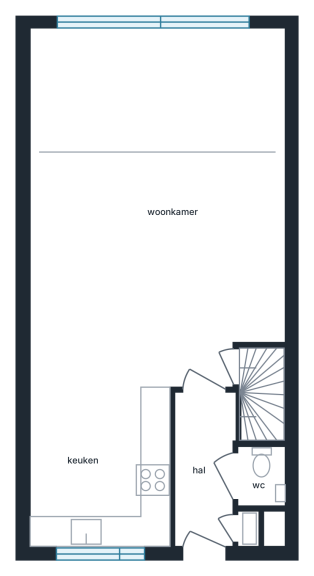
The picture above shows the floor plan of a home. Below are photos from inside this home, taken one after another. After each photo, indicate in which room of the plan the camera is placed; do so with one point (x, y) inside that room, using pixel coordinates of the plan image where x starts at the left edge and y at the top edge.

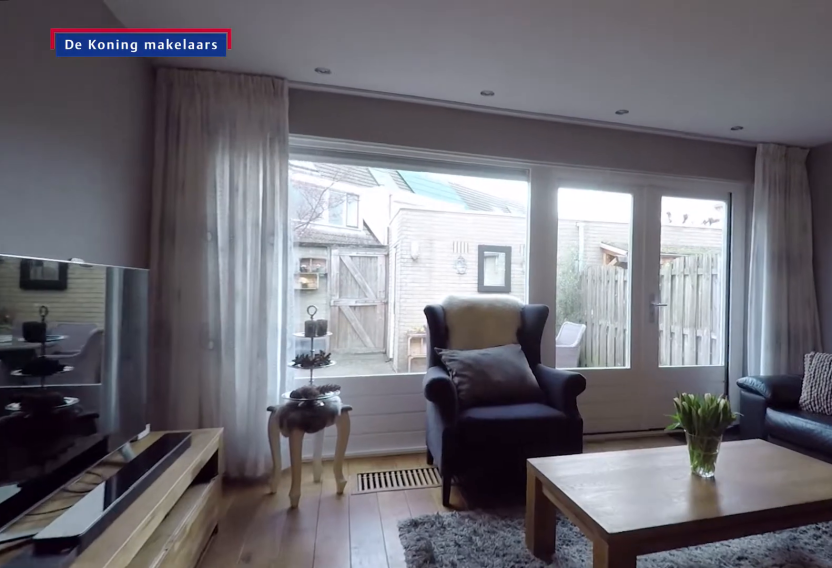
(260, 154)
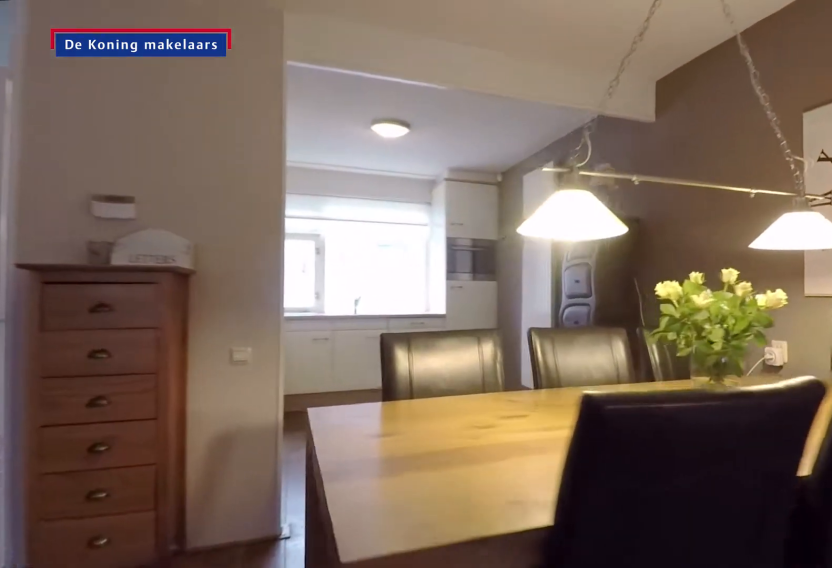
(34, 305)
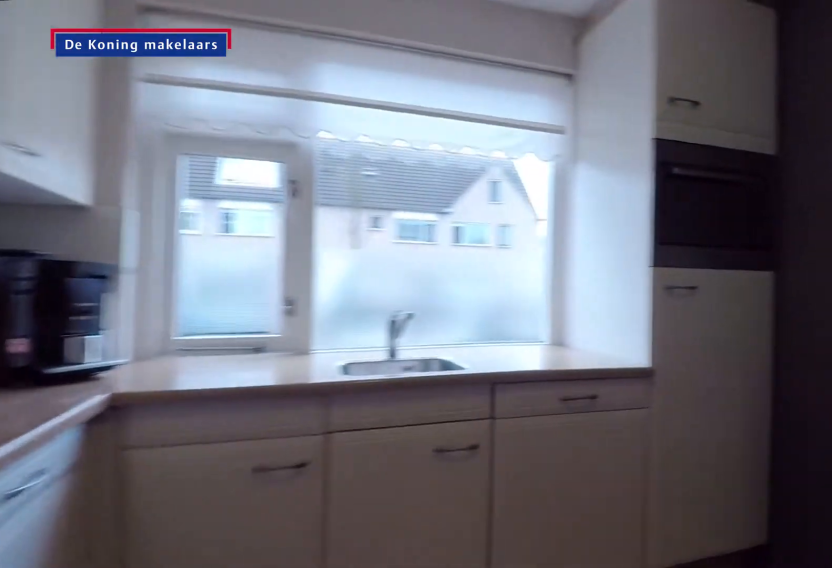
(100, 467)
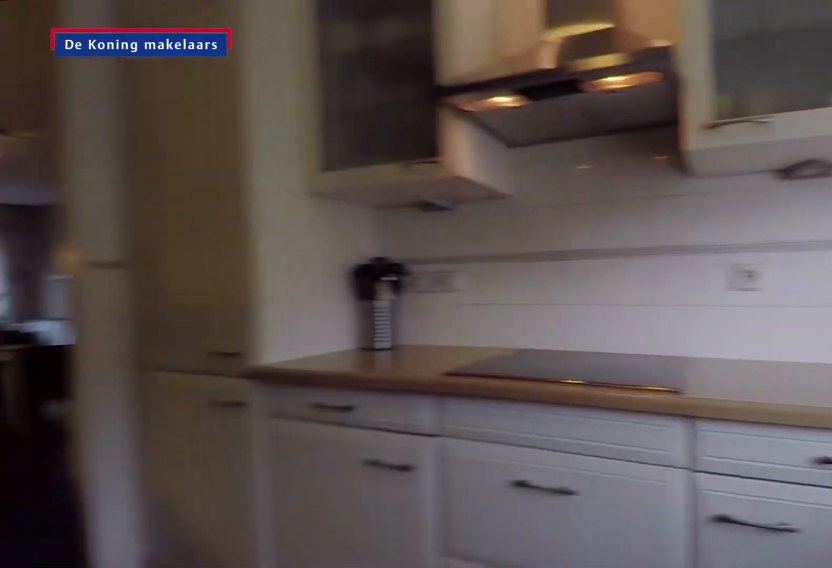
(100, 467)
